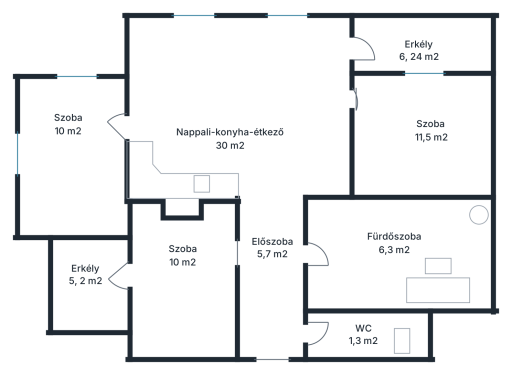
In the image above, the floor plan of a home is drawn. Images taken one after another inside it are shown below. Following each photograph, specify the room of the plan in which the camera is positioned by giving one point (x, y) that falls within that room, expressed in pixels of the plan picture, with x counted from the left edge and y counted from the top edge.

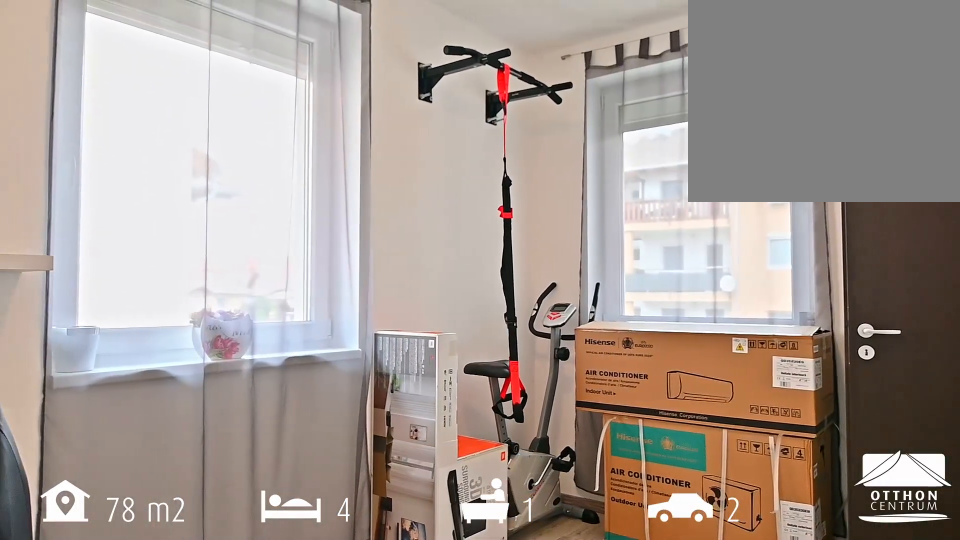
(71, 155)
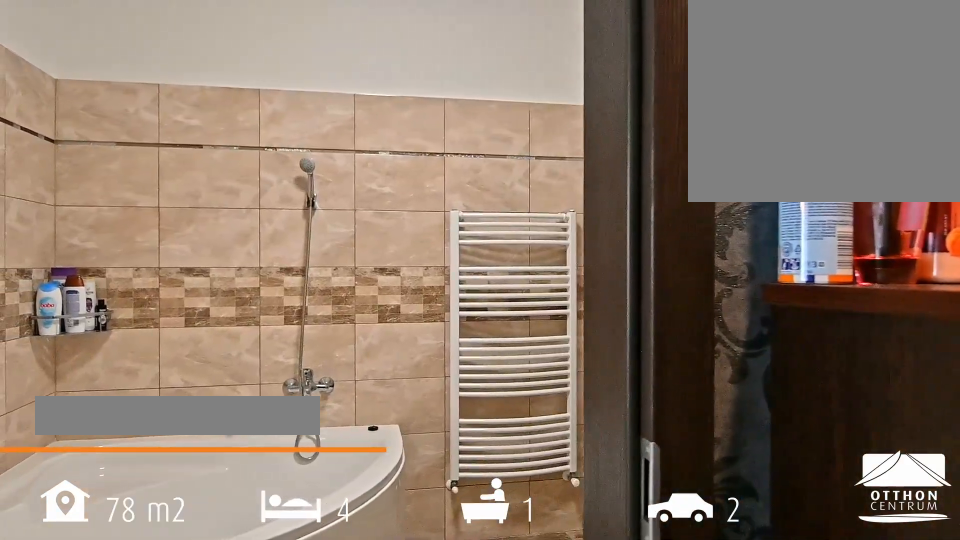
(401, 256)
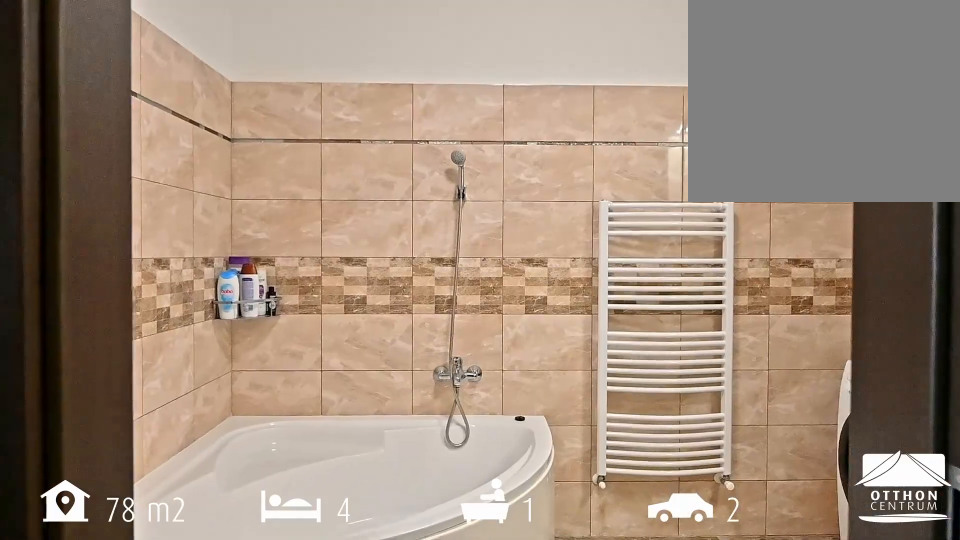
(401, 256)
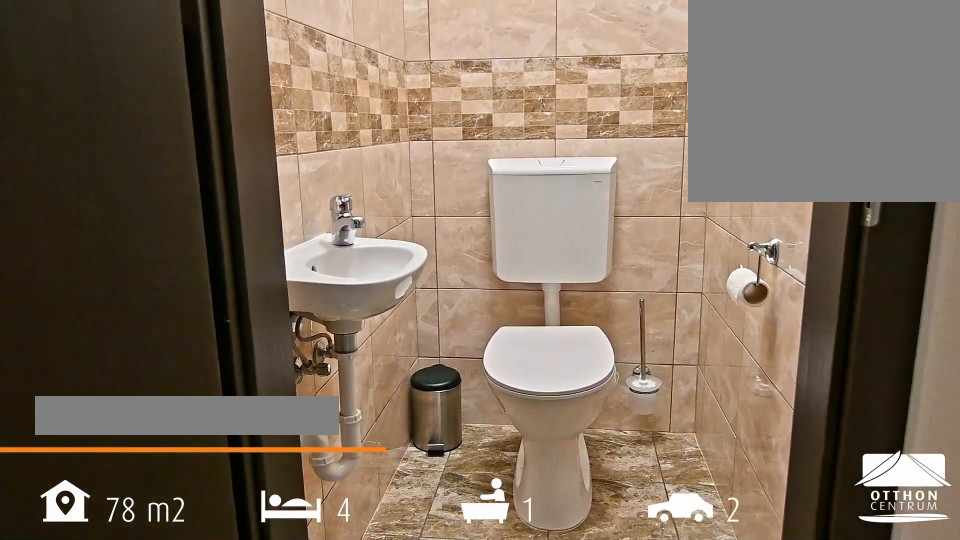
(362, 337)
